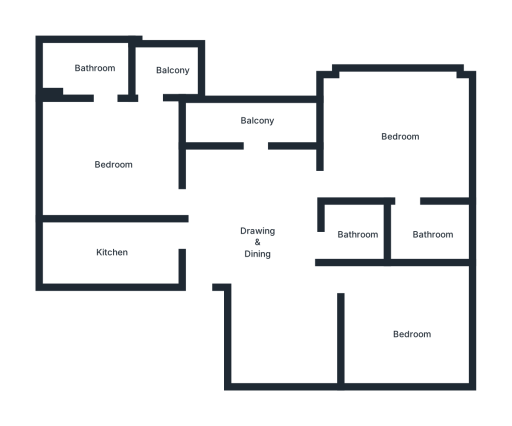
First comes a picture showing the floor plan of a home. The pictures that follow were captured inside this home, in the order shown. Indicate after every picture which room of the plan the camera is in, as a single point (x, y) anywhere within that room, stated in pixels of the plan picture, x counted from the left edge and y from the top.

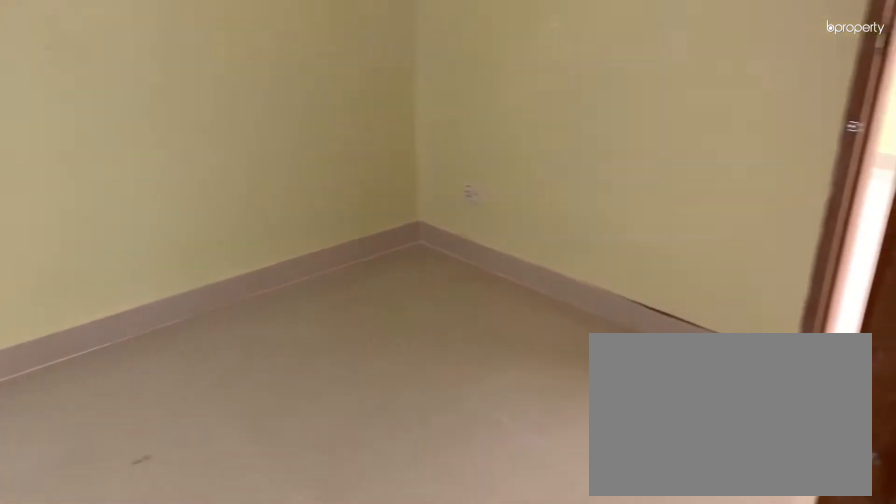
(409, 332)
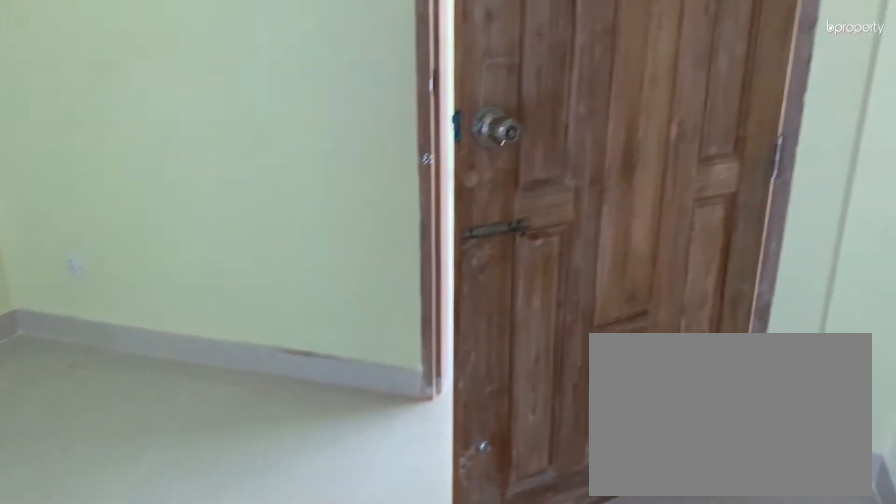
(409, 332)
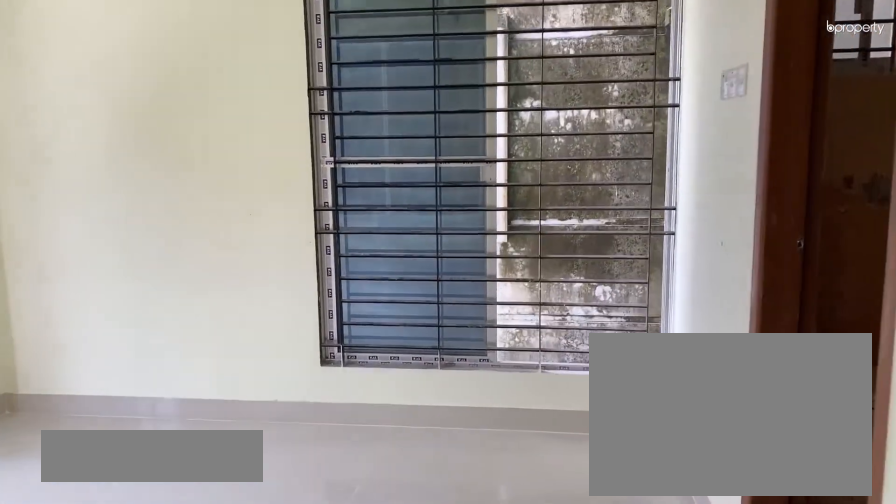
(397, 139)
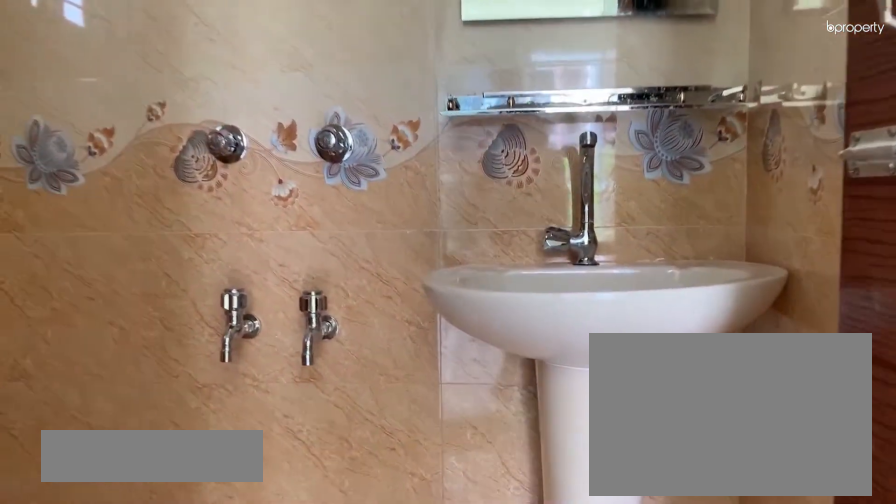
(432, 230)
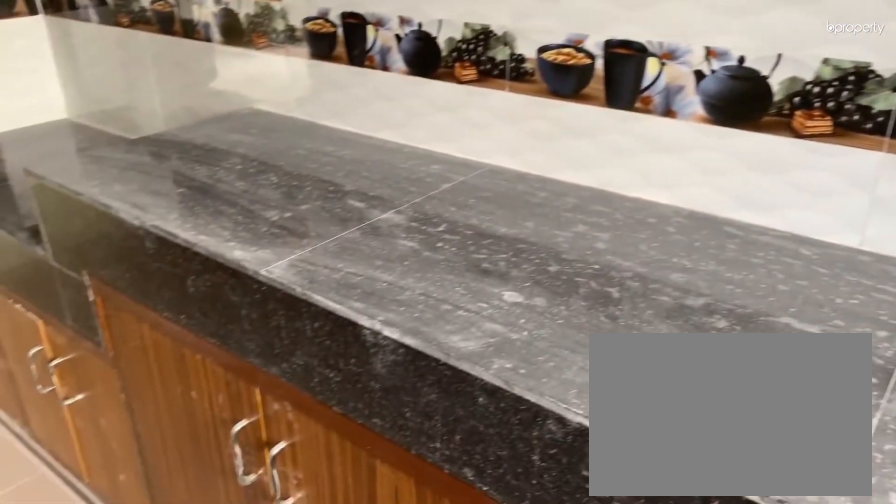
(111, 251)
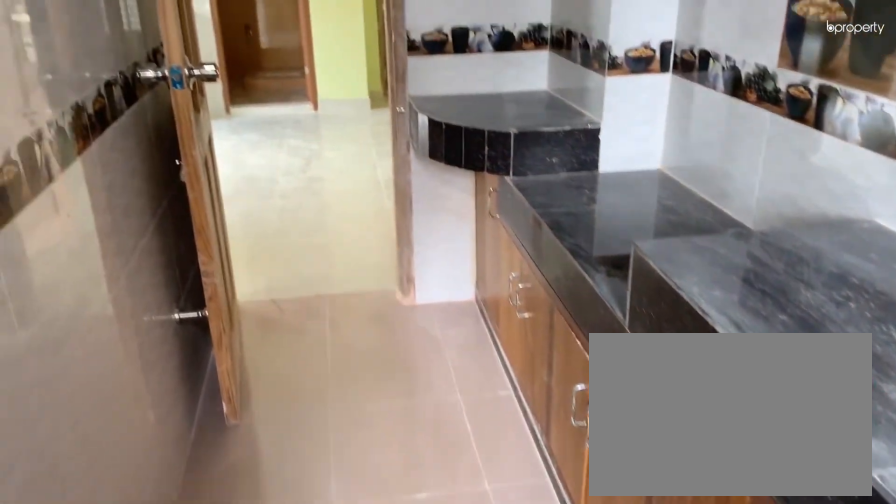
(111, 251)
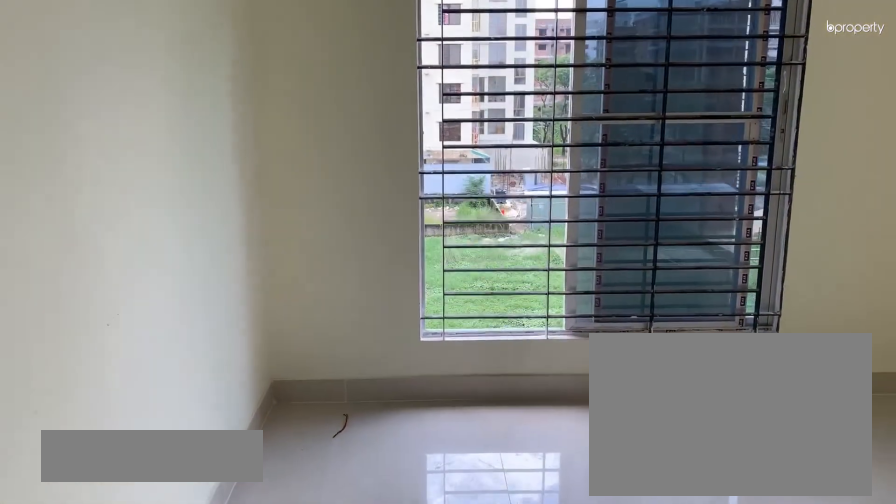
(112, 166)
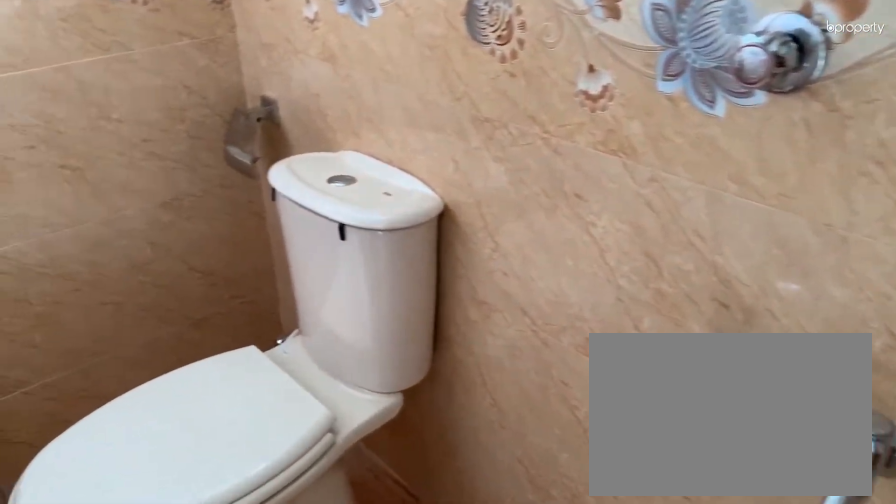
(96, 70)
